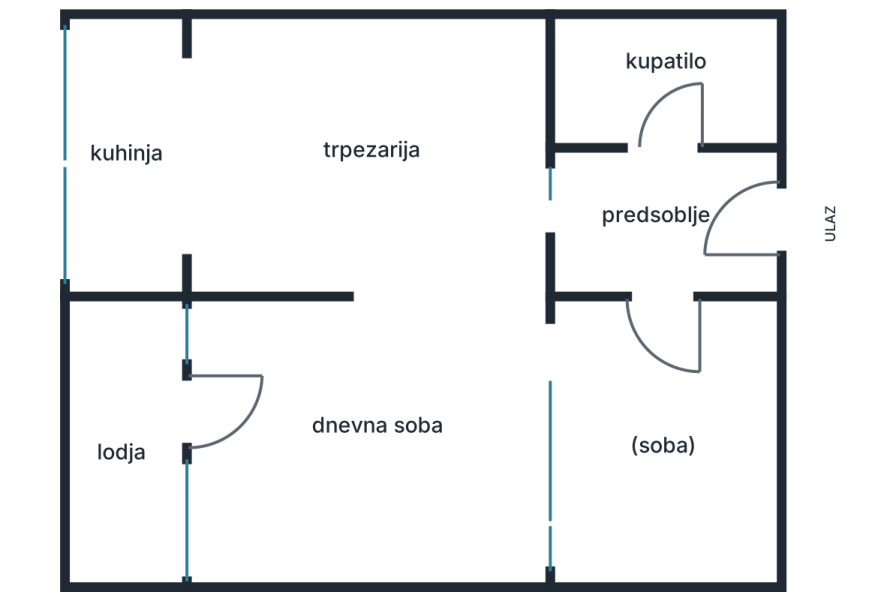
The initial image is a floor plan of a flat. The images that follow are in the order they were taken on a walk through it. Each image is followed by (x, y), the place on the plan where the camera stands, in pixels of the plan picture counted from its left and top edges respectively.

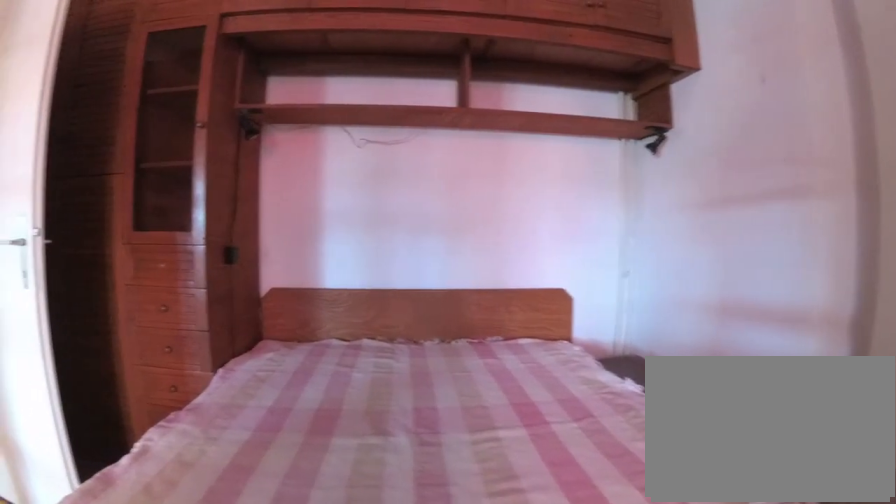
(535, 429)
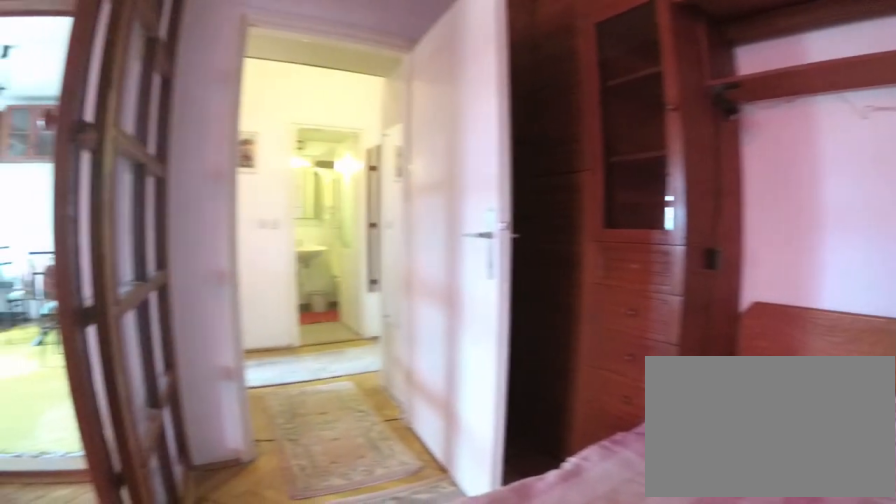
(617, 465)
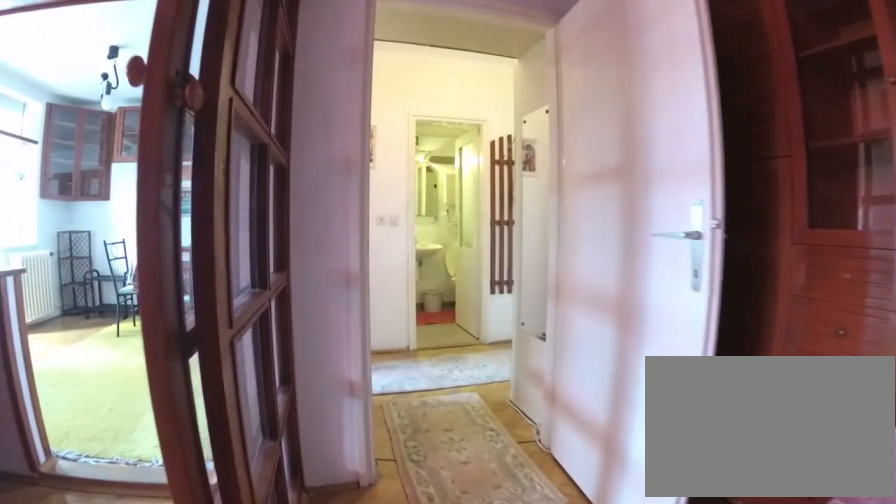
(646, 445)
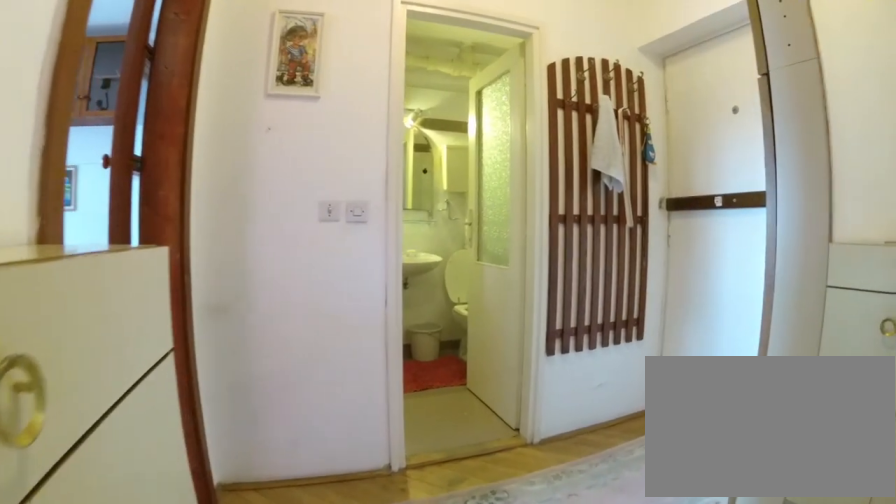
(643, 334)
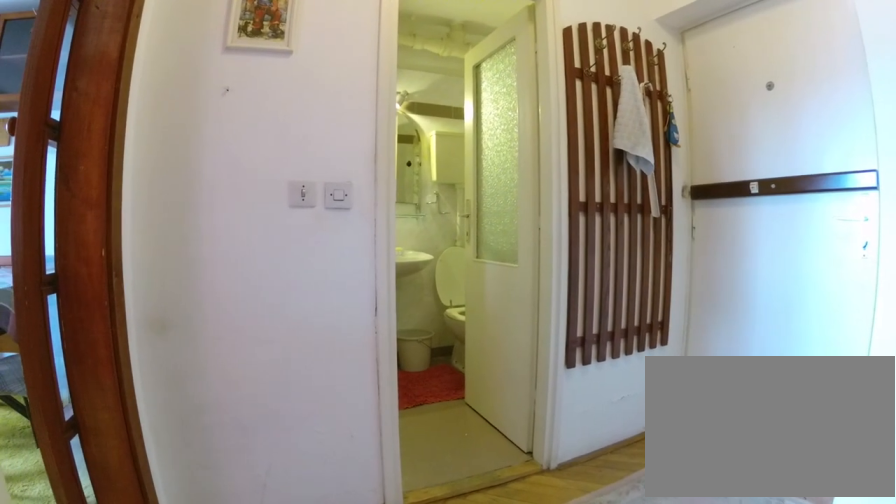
(629, 318)
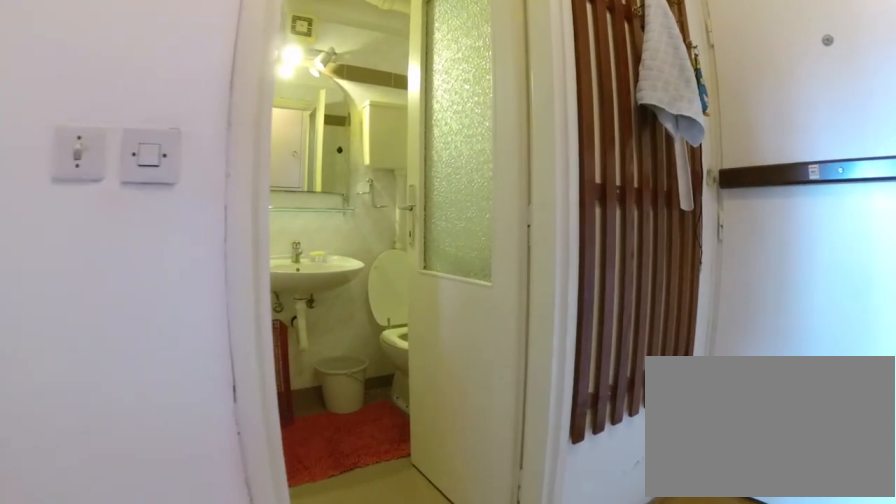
(625, 274)
